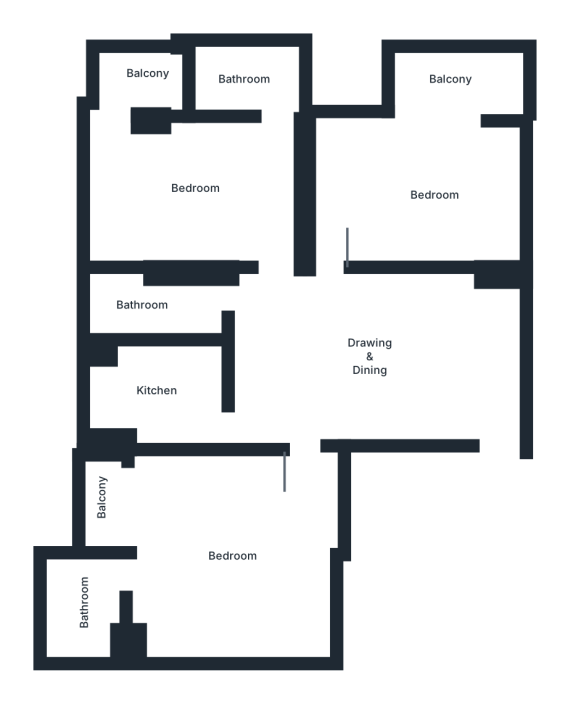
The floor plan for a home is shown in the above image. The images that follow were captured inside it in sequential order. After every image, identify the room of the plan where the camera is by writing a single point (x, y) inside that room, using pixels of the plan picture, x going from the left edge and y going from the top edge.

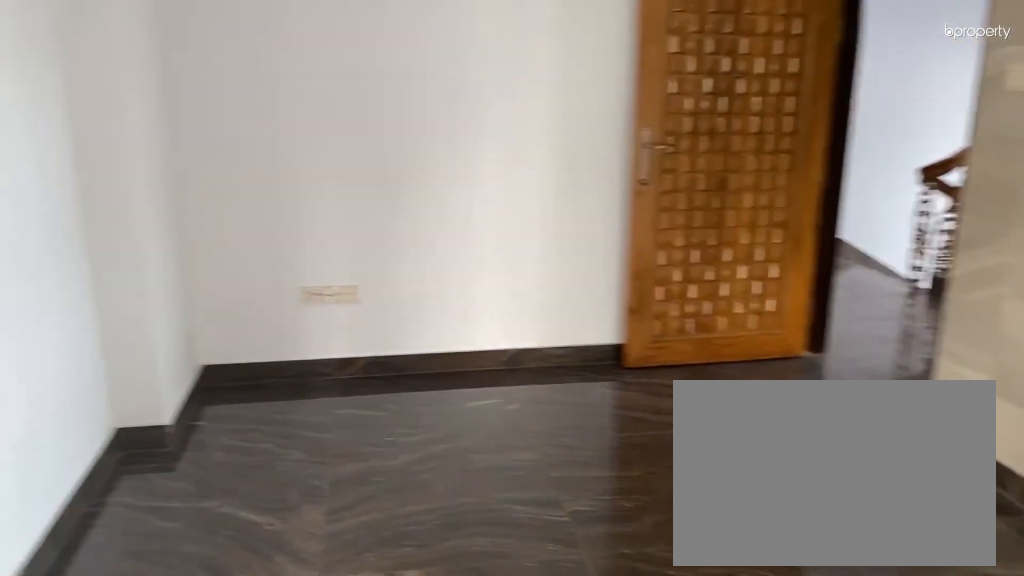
(371, 342)
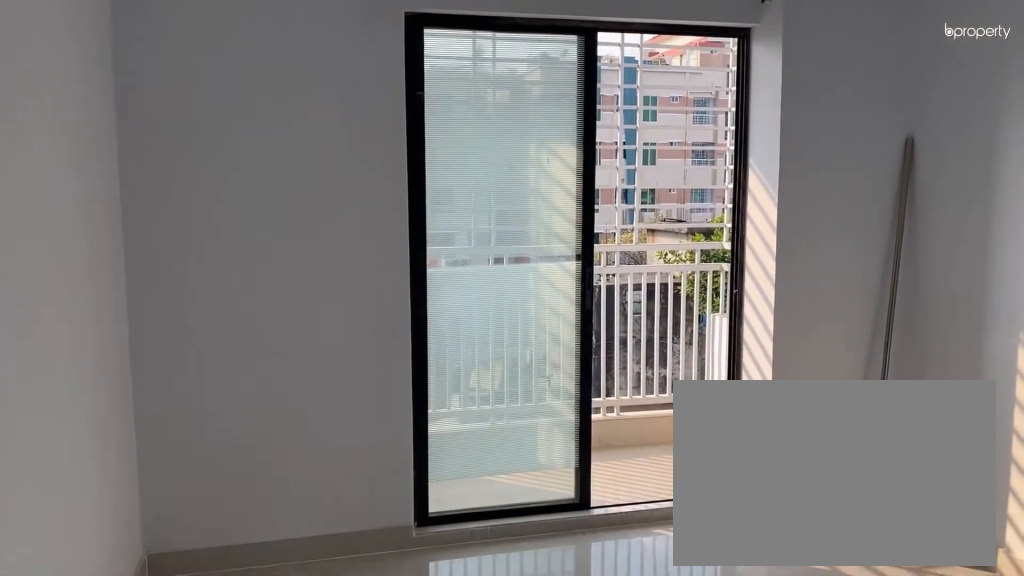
(438, 193)
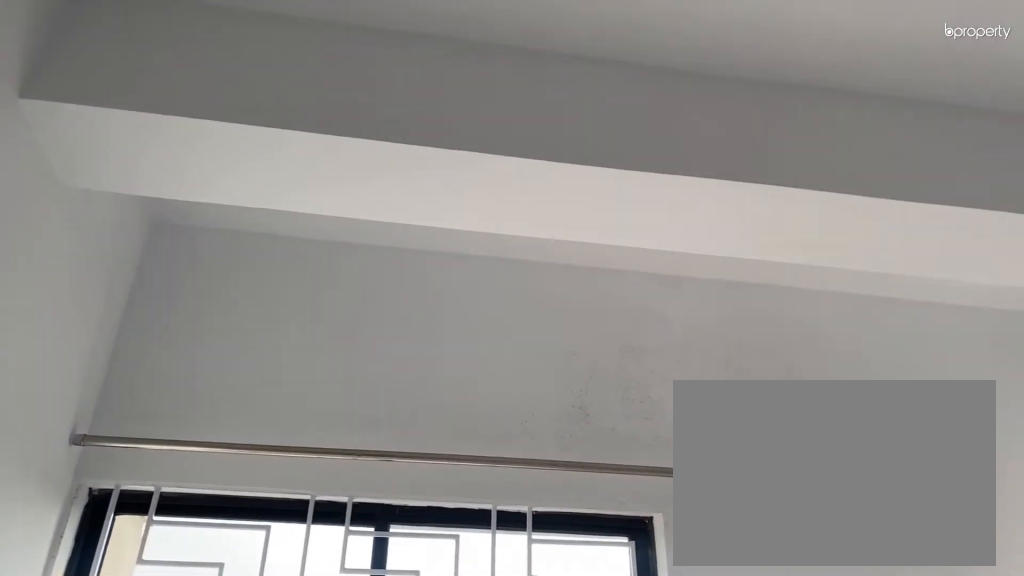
(200, 184)
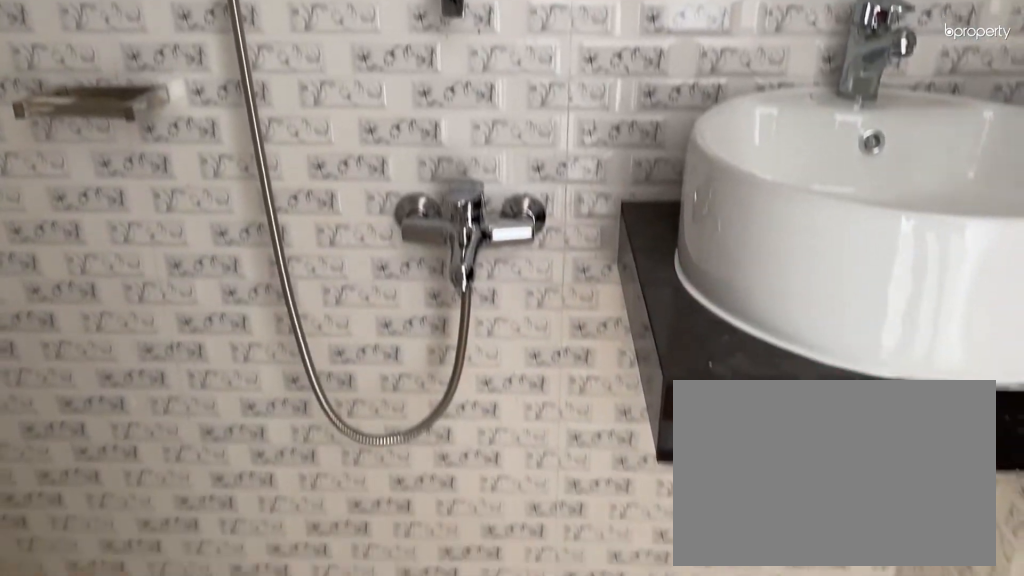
(243, 75)
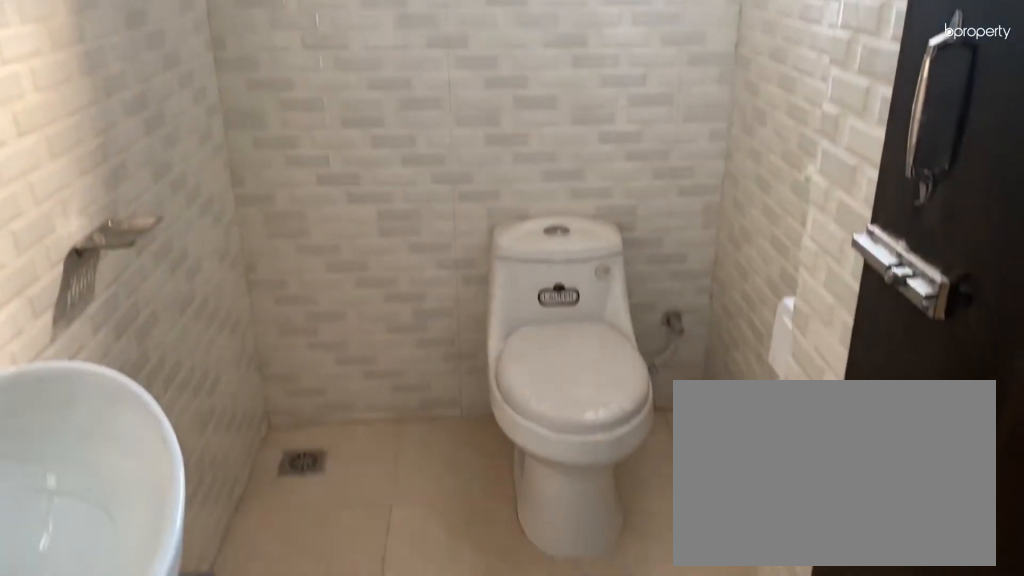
(156, 304)
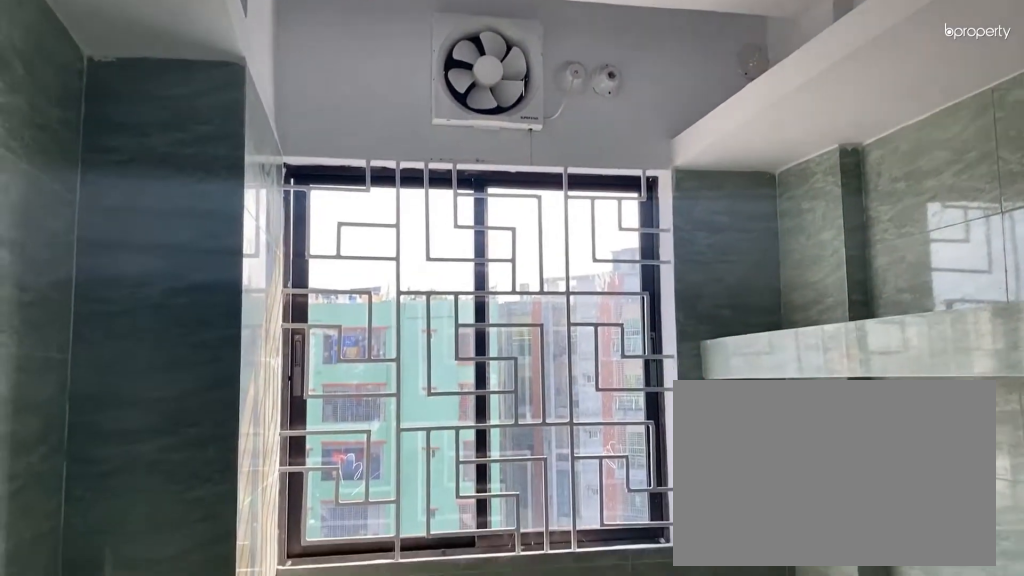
(155, 385)
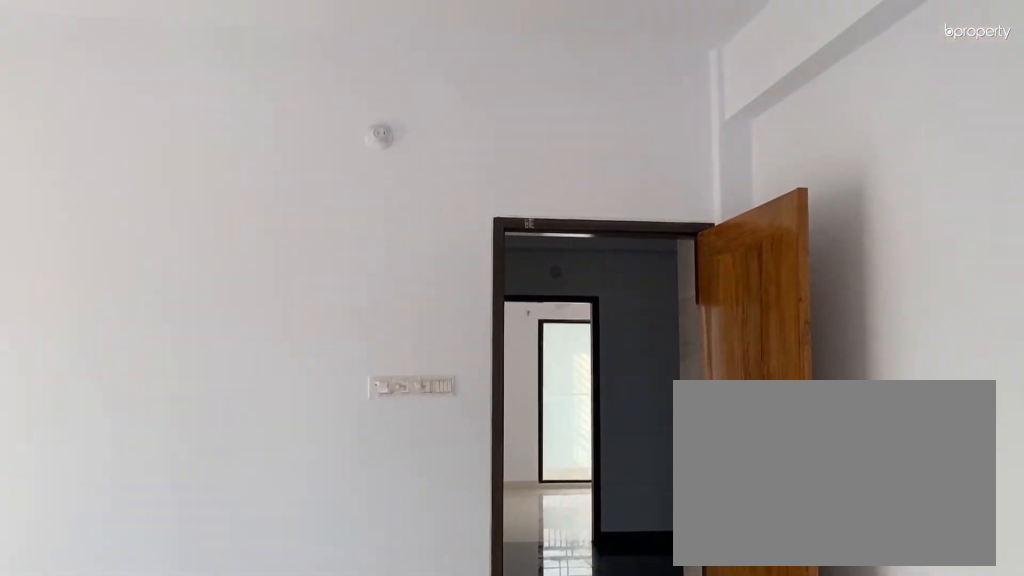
(235, 558)
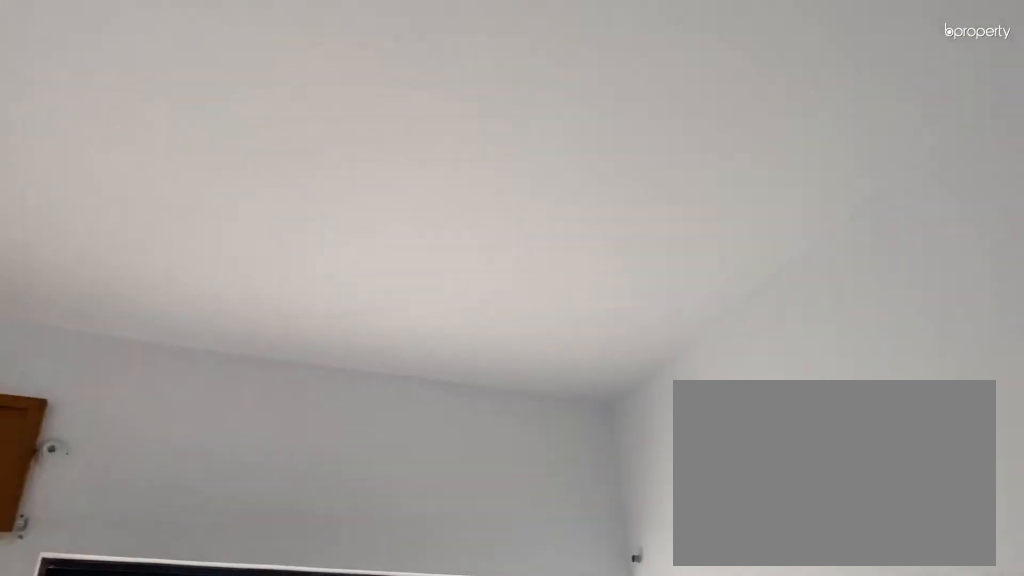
(235, 558)
